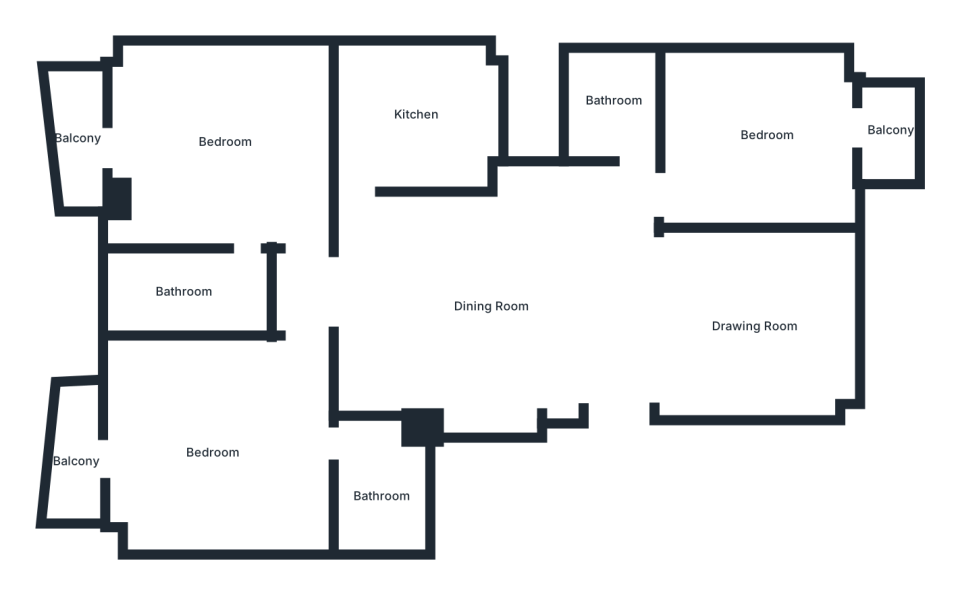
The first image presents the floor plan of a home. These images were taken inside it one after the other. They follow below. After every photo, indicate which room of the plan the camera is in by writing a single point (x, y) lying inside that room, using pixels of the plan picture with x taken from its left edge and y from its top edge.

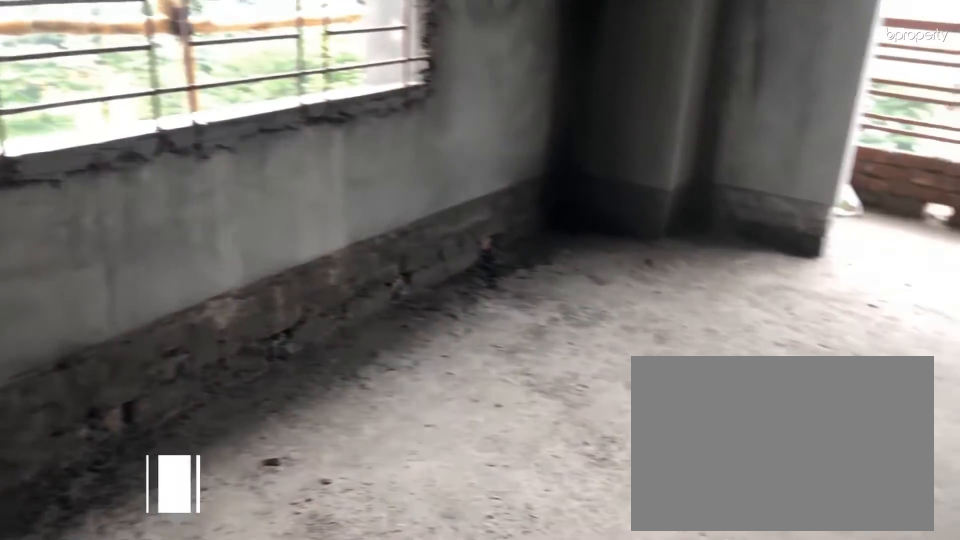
(217, 452)
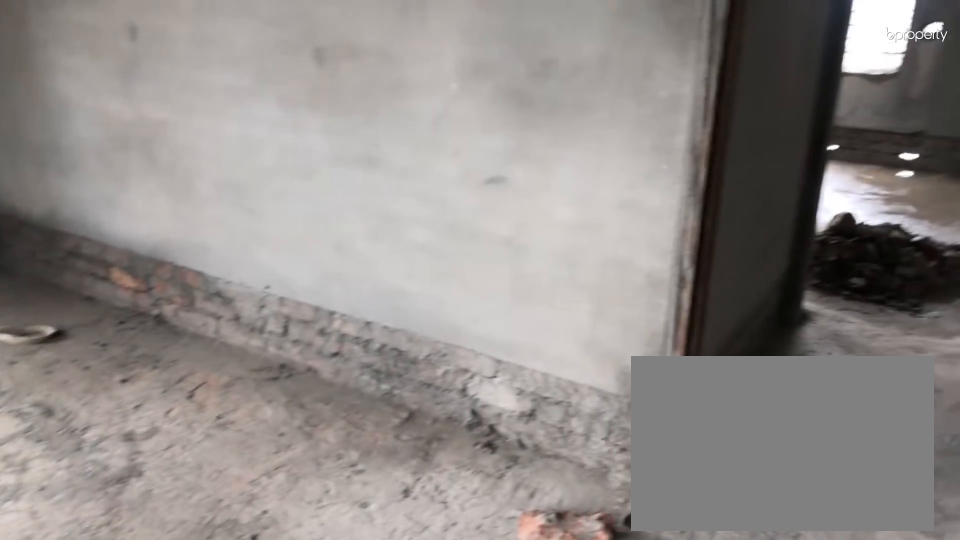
(217, 452)
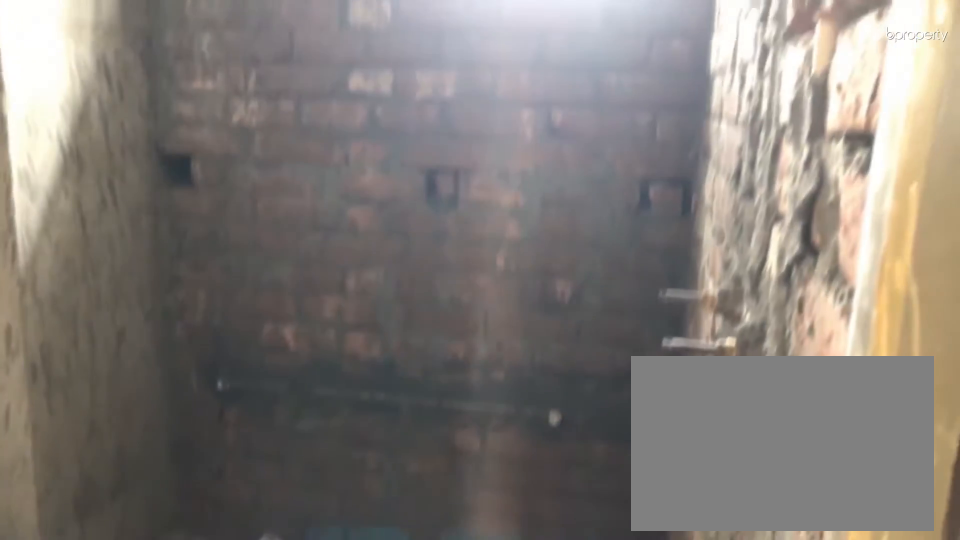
(377, 498)
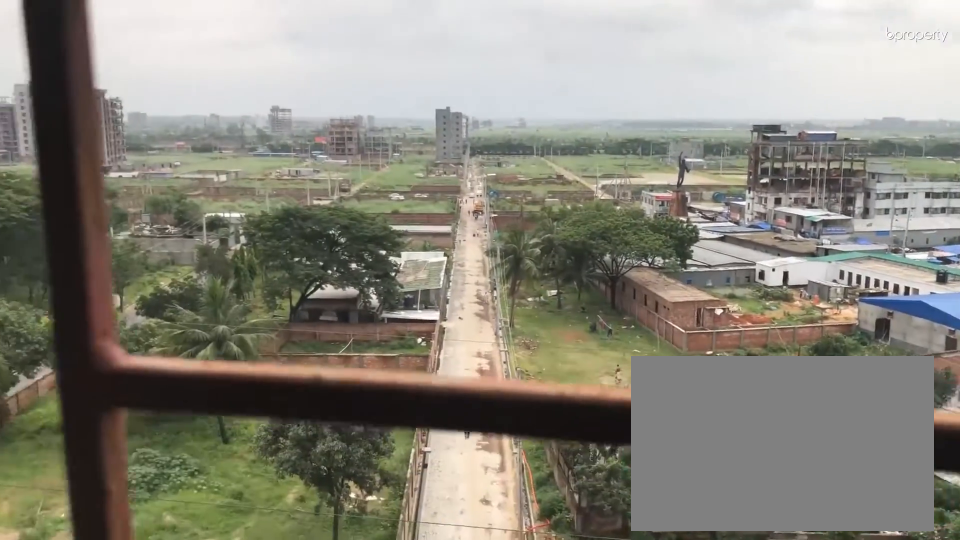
(71, 461)
